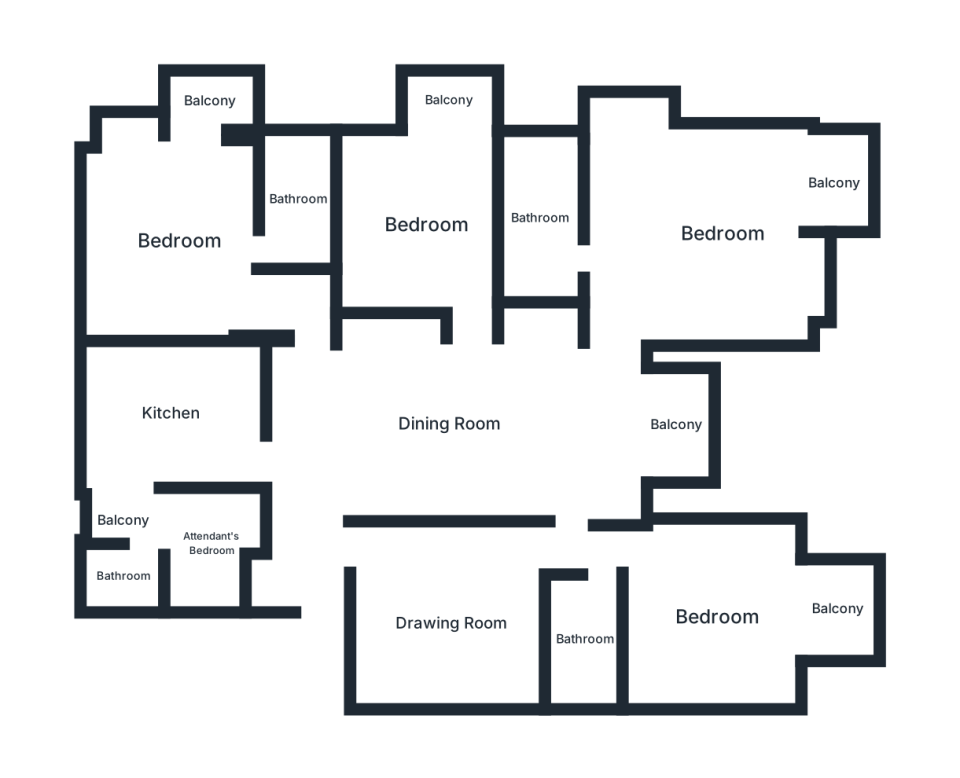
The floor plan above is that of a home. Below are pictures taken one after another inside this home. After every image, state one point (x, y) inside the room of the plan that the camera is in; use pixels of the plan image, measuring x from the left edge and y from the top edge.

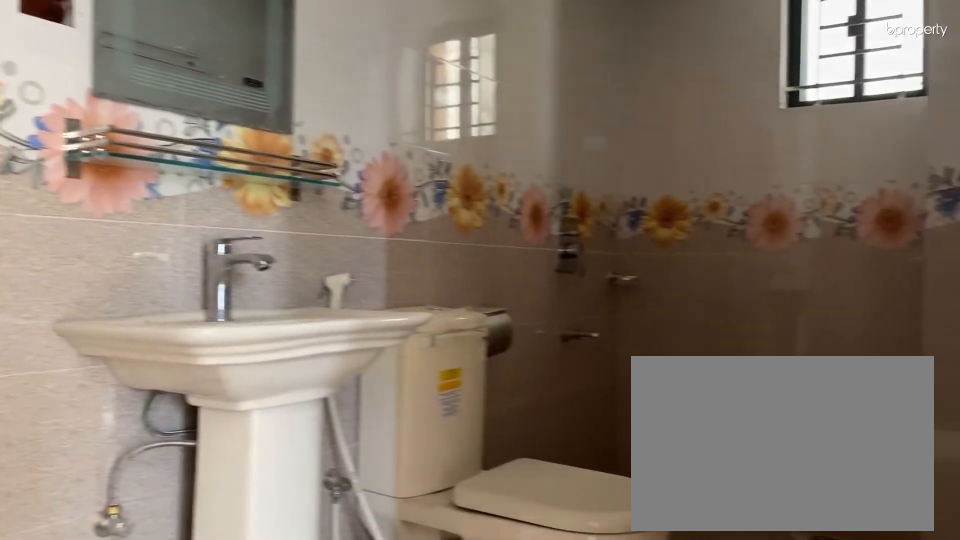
(541, 217)
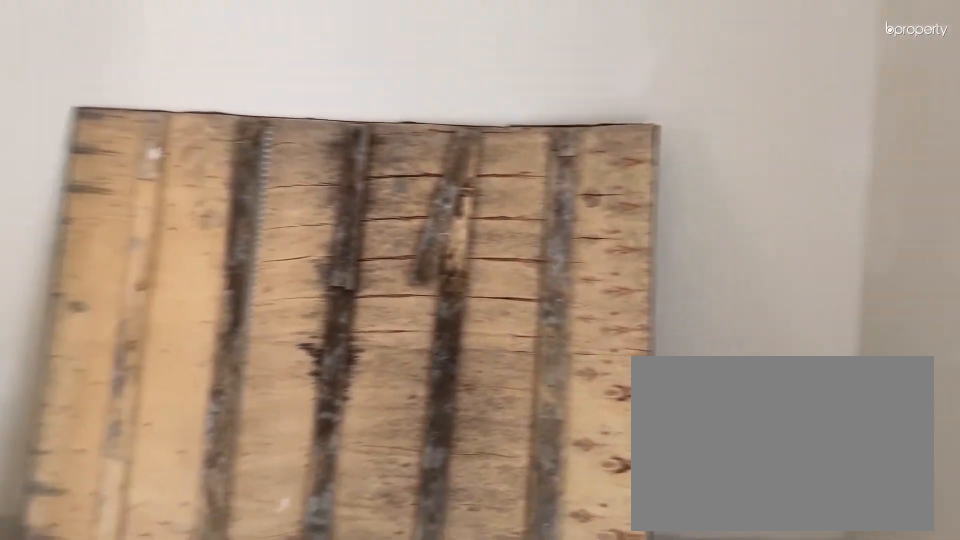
(425, 223)
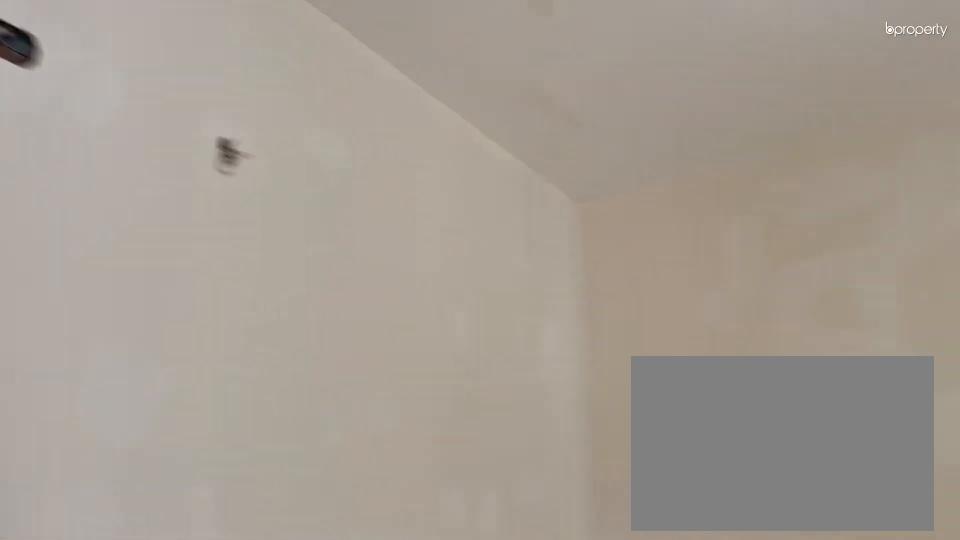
(425, 223)
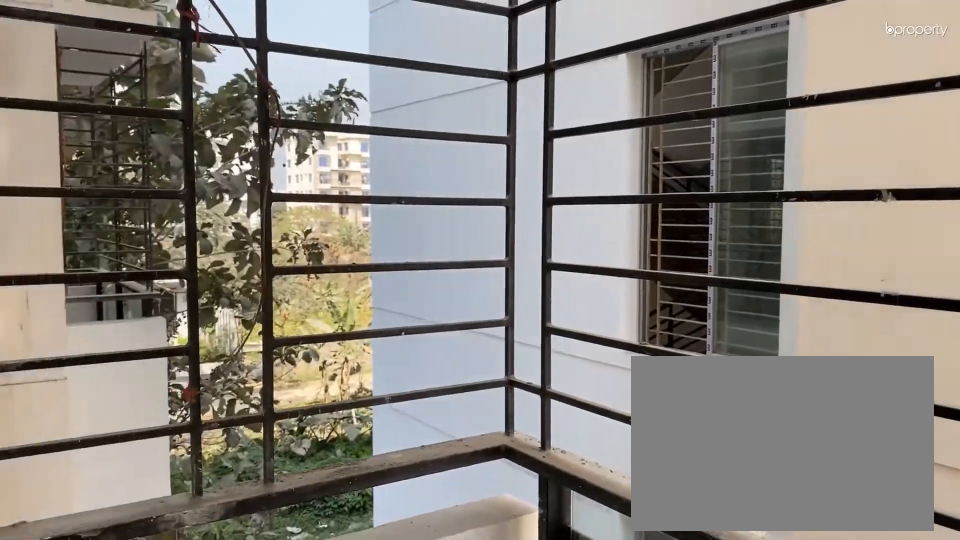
(449, 100)
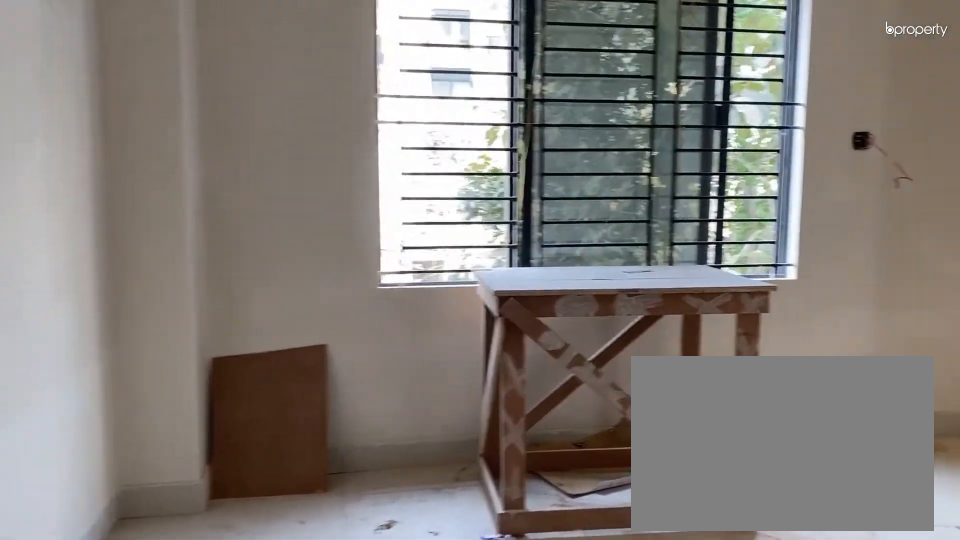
(177, 241)
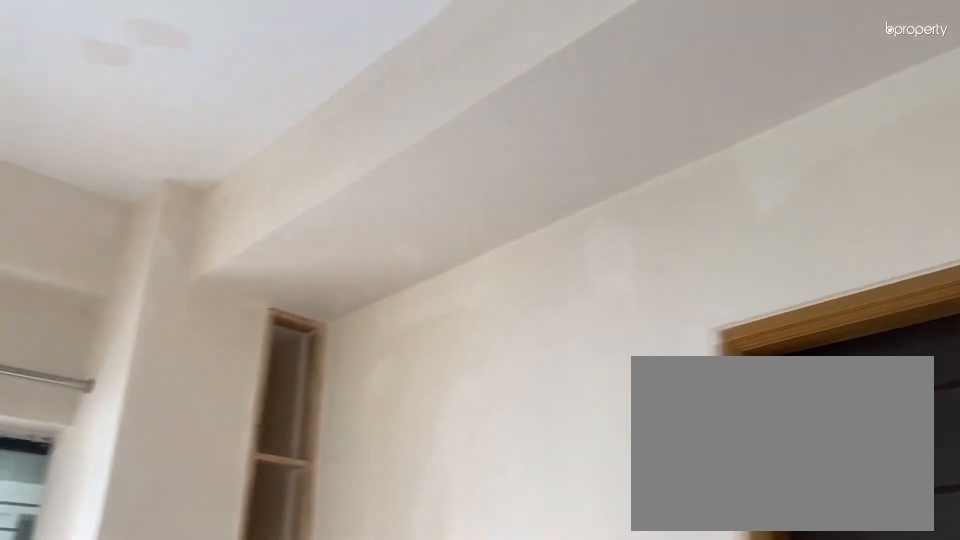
(177, 241)
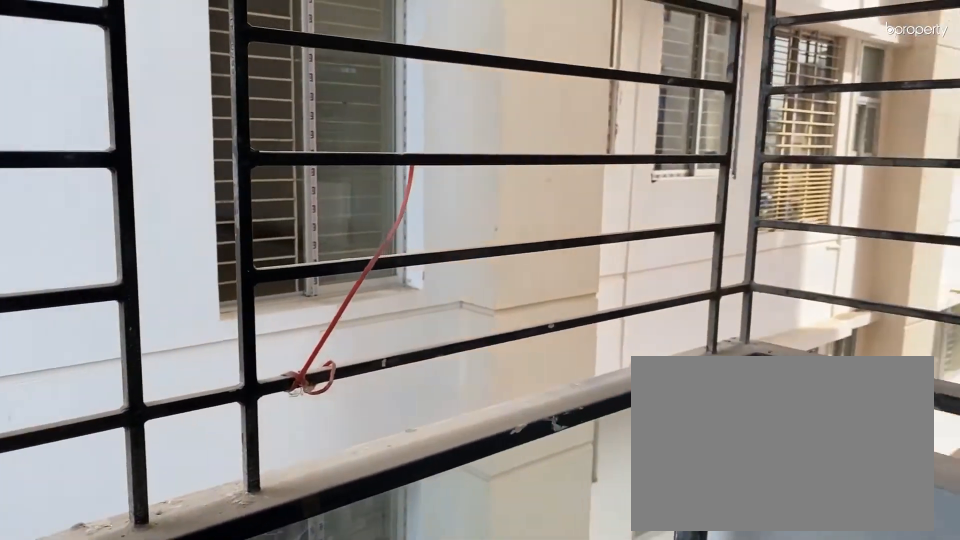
(212, 100)
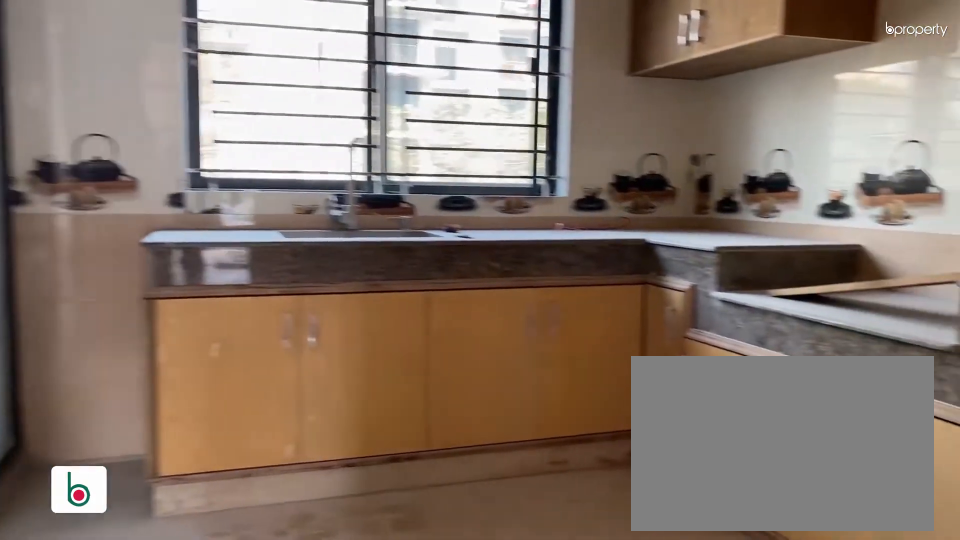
(170, 411)
